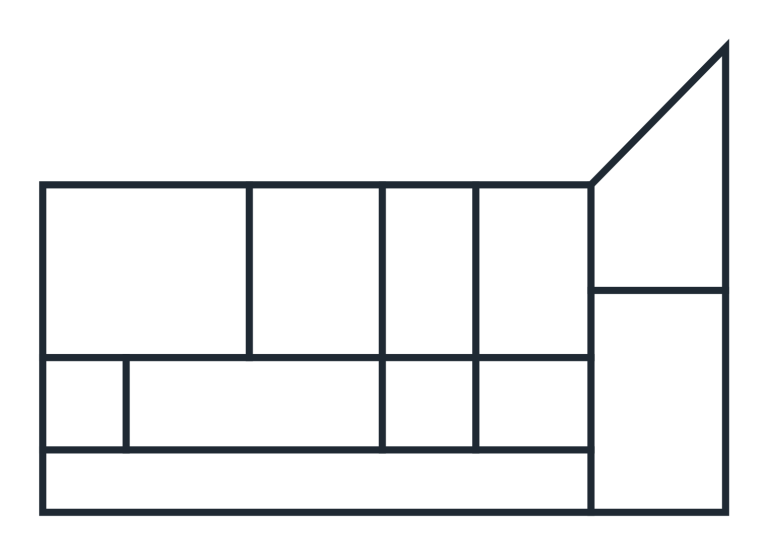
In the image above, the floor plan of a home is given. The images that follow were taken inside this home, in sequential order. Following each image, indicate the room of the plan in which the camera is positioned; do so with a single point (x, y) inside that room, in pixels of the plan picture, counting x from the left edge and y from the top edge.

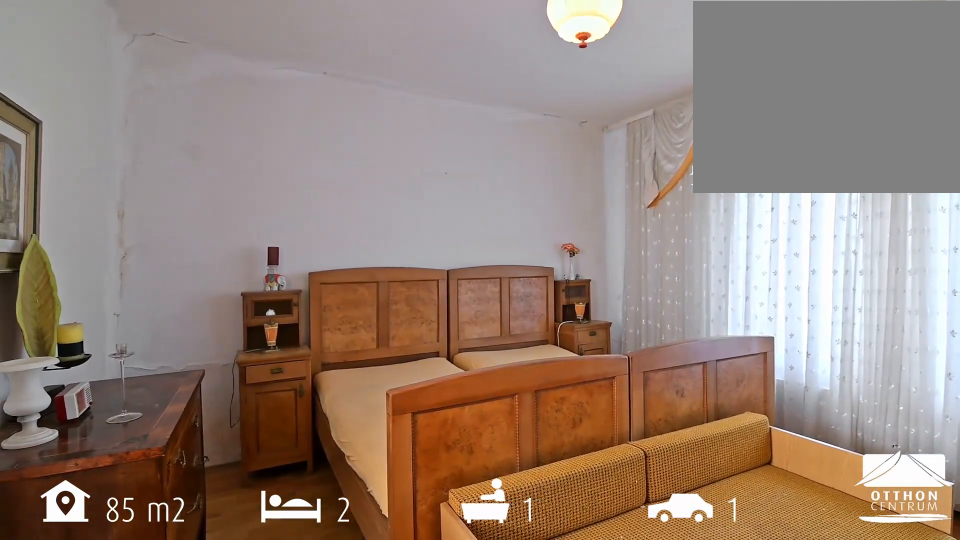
(149, 274)
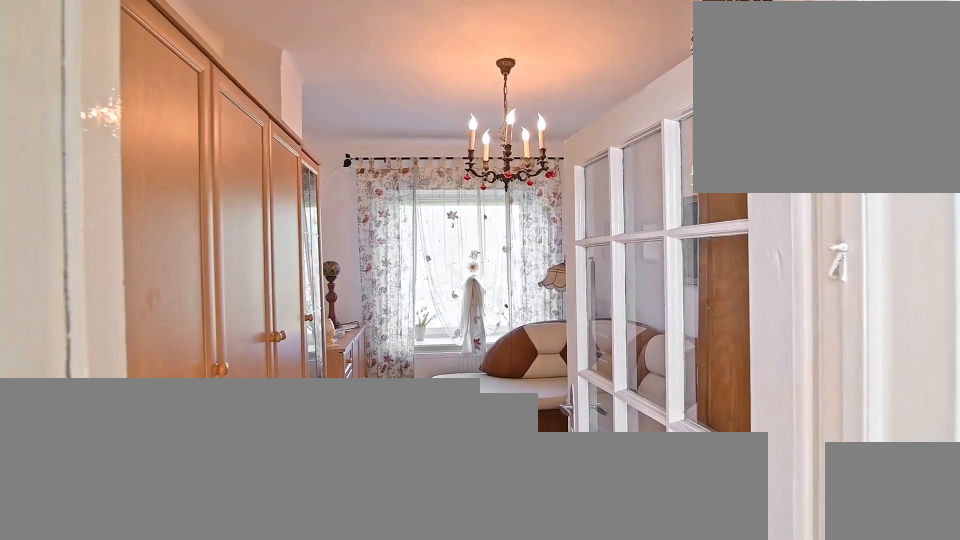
(320, 274)
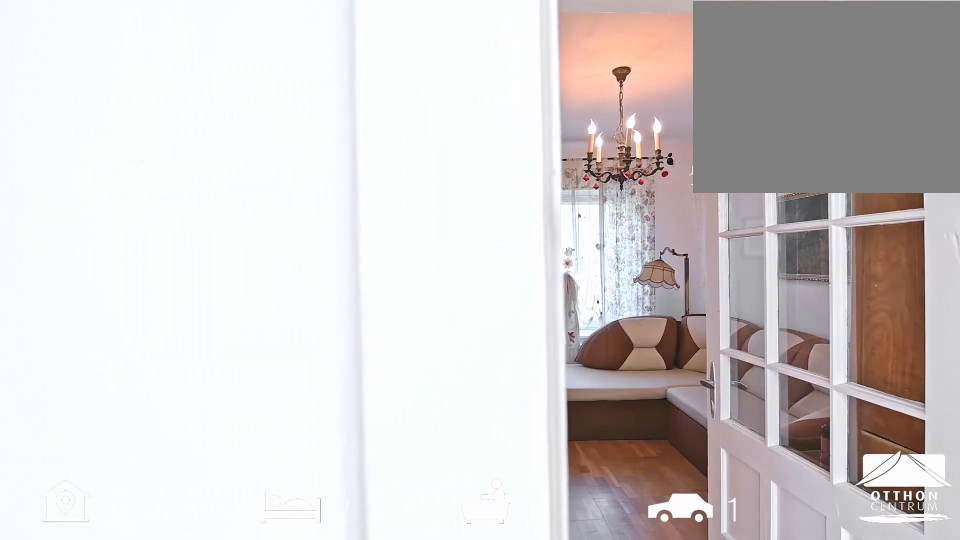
(320, 274)
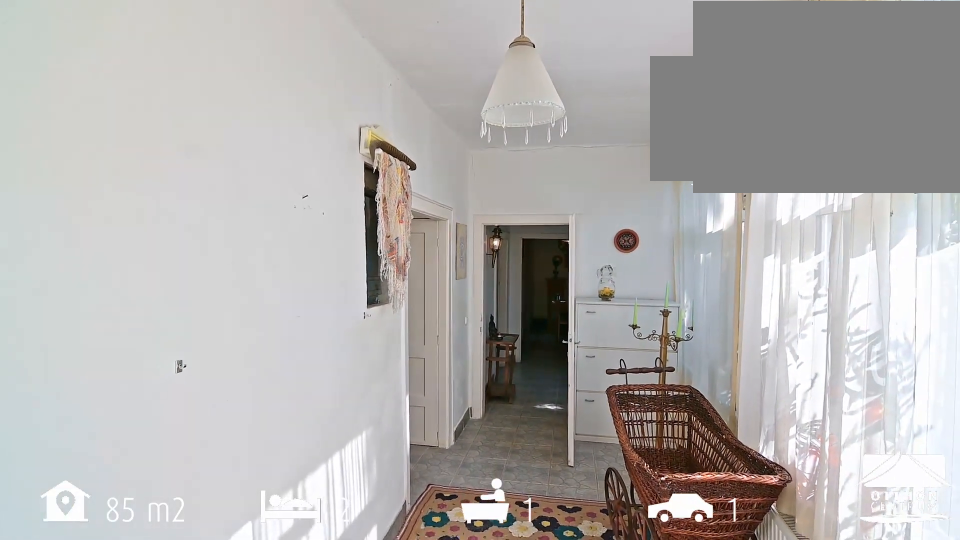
(260, 410)
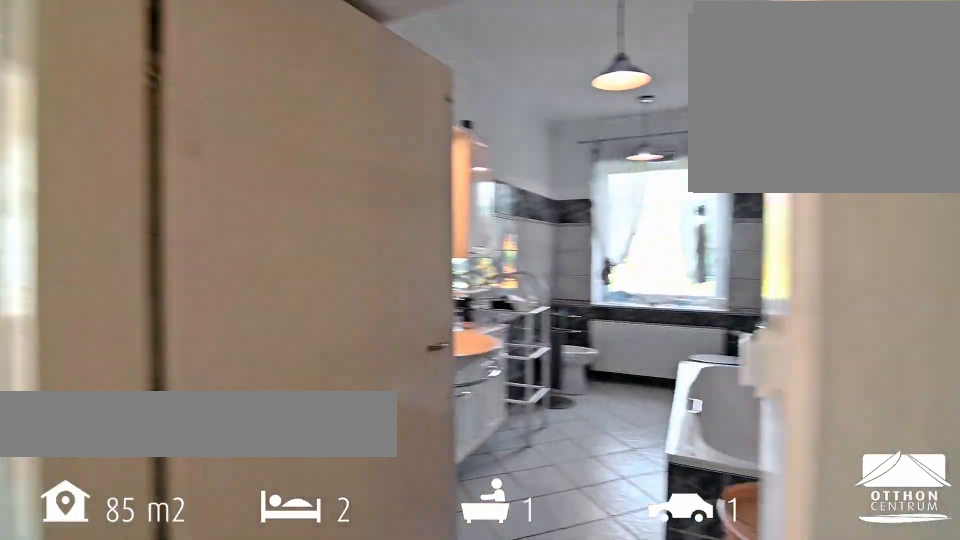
(430, 291)
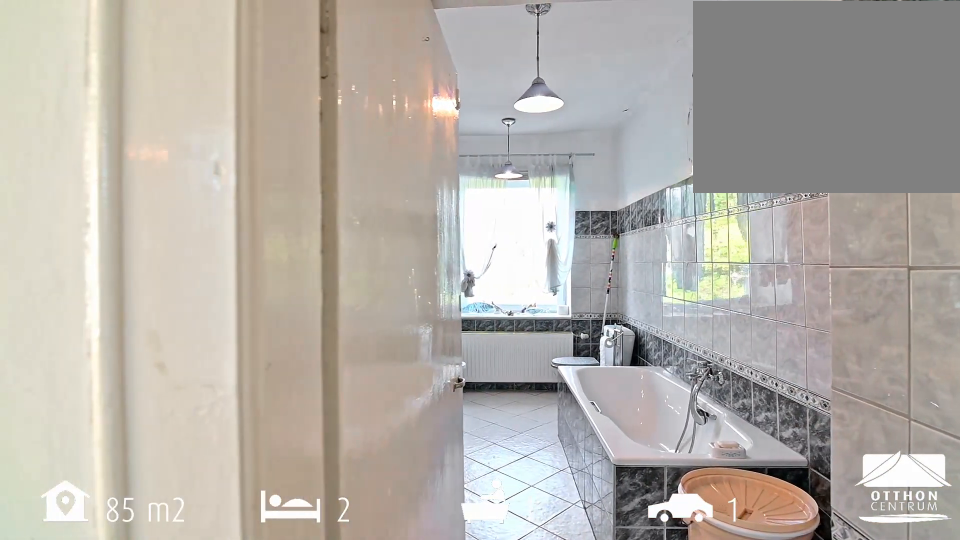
(430, 291)
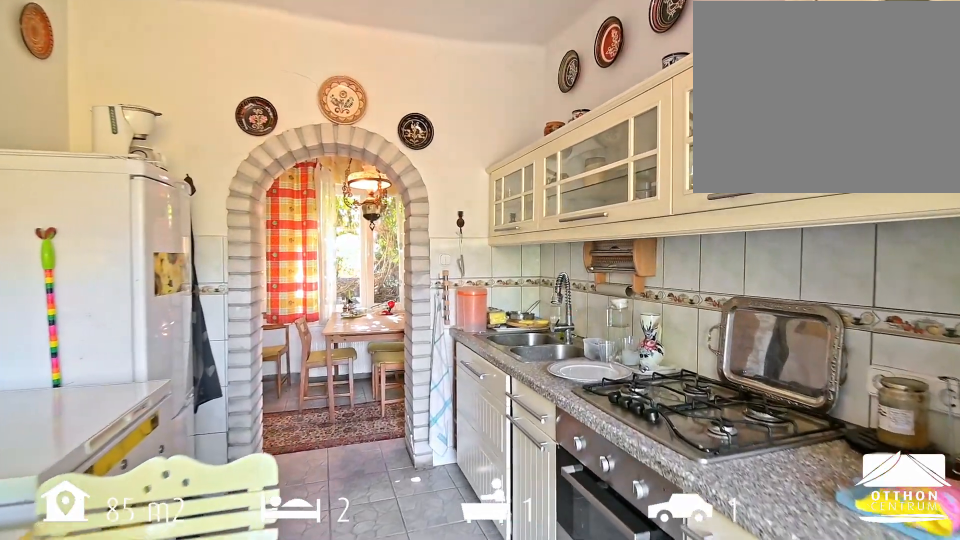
(537, 287)
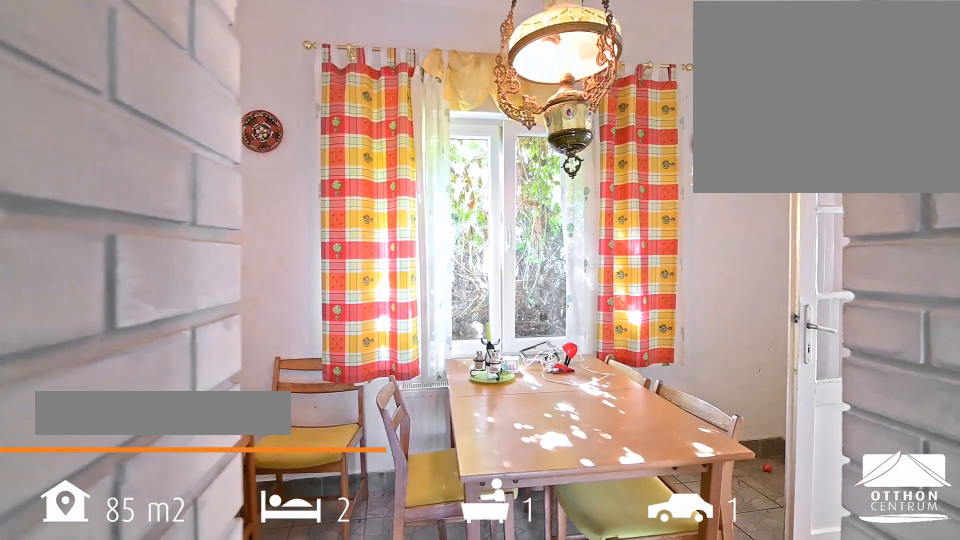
(537, 406)
